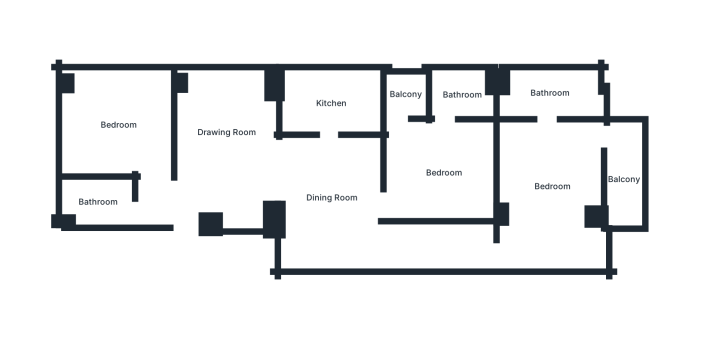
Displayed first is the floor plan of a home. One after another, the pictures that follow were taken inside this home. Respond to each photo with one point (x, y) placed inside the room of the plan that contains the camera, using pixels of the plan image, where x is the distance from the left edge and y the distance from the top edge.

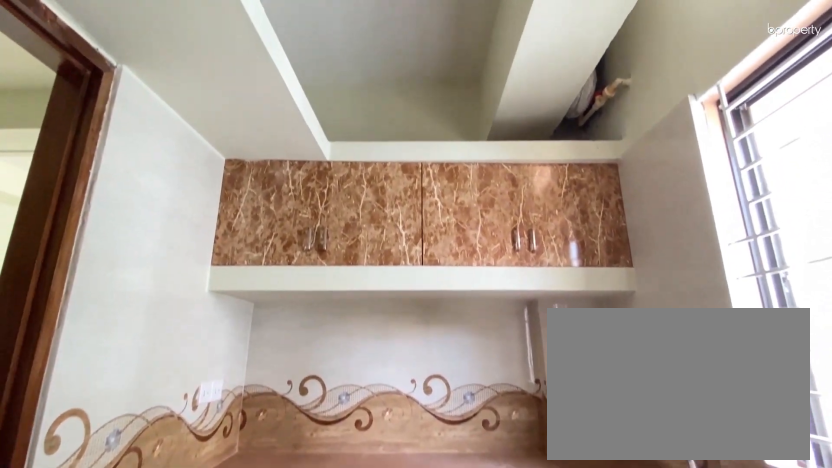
(330, 103)
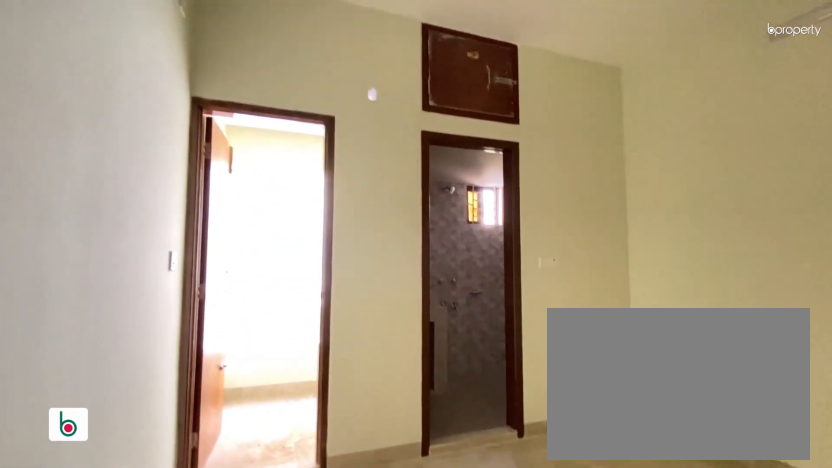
(443, 173)
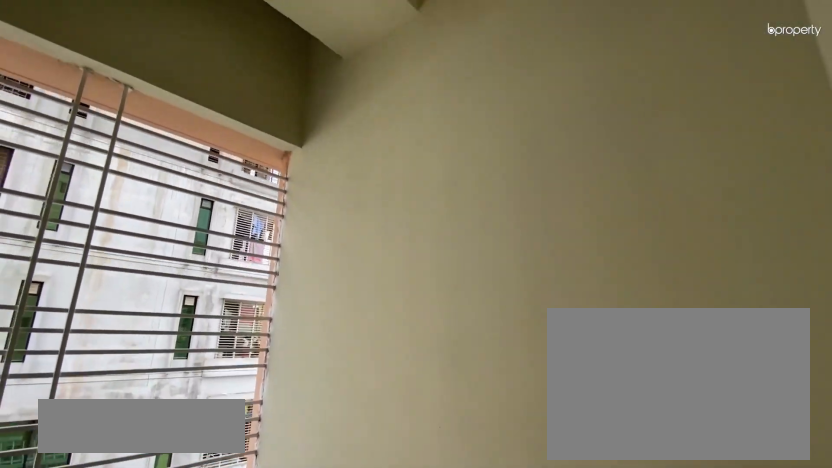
(404, 94)
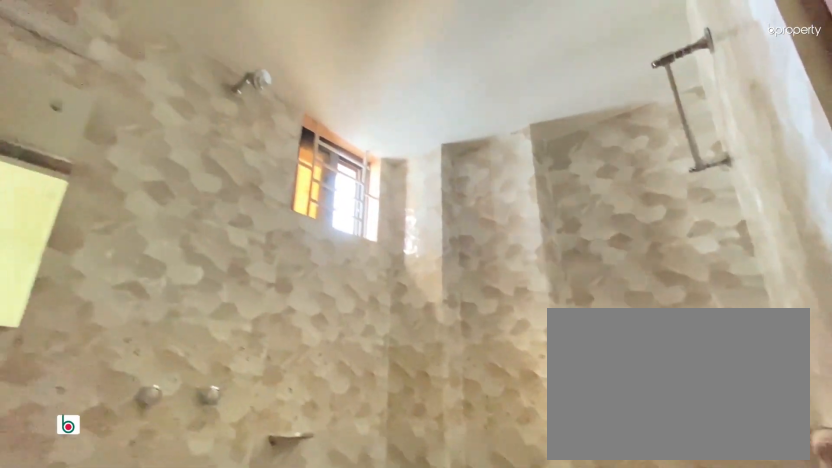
(461, 95)
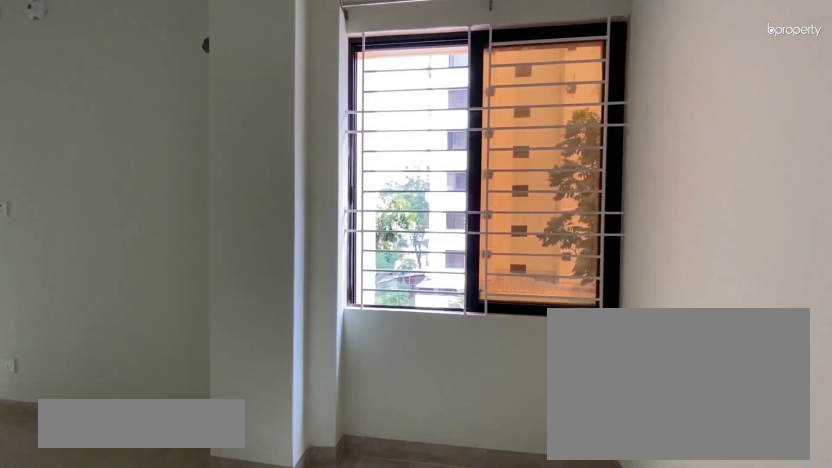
(549, 214)
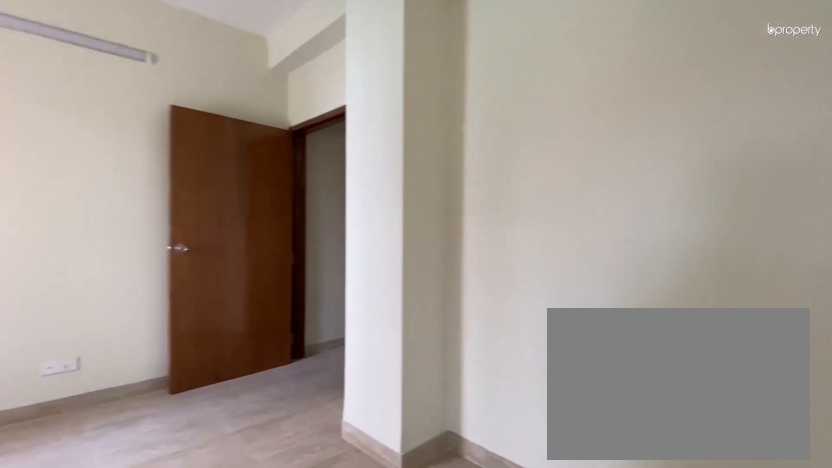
(550, 186)
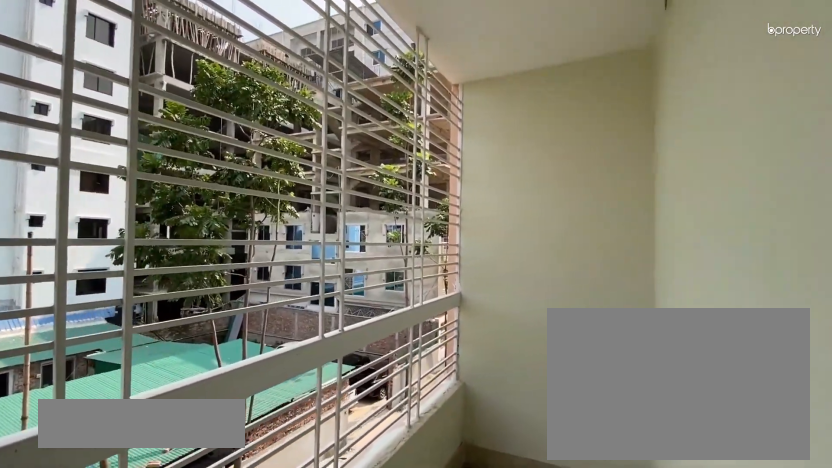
(624, 179)
